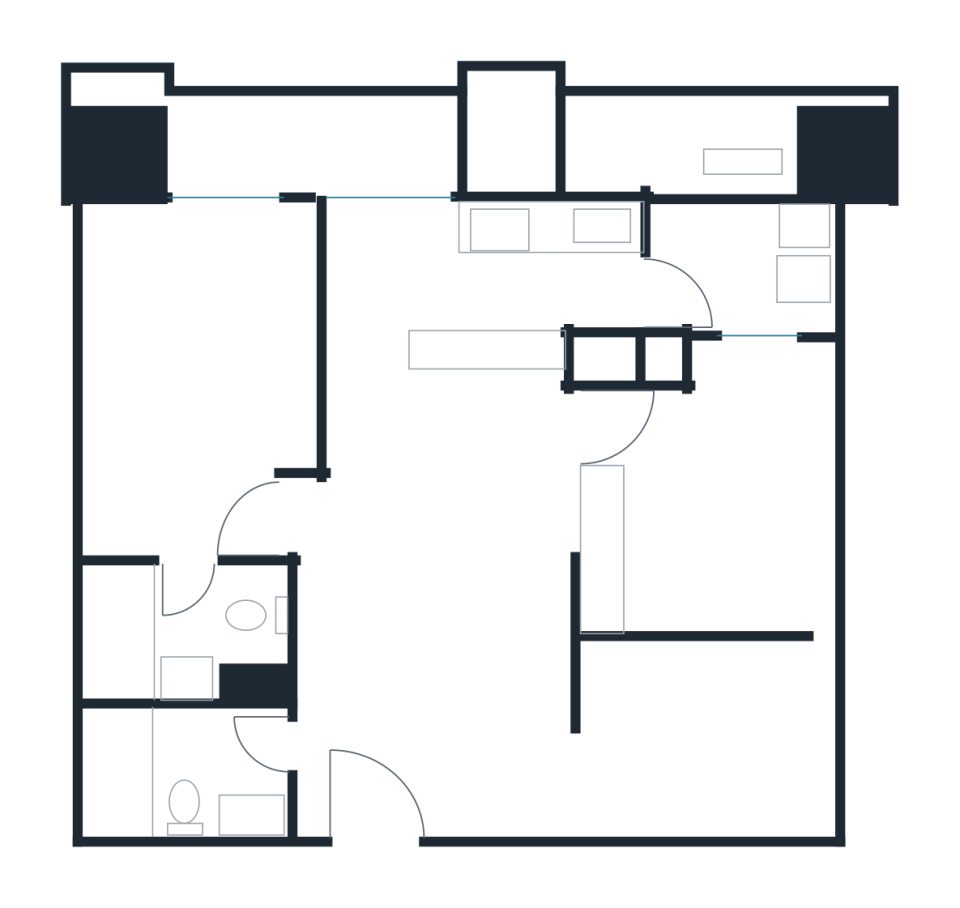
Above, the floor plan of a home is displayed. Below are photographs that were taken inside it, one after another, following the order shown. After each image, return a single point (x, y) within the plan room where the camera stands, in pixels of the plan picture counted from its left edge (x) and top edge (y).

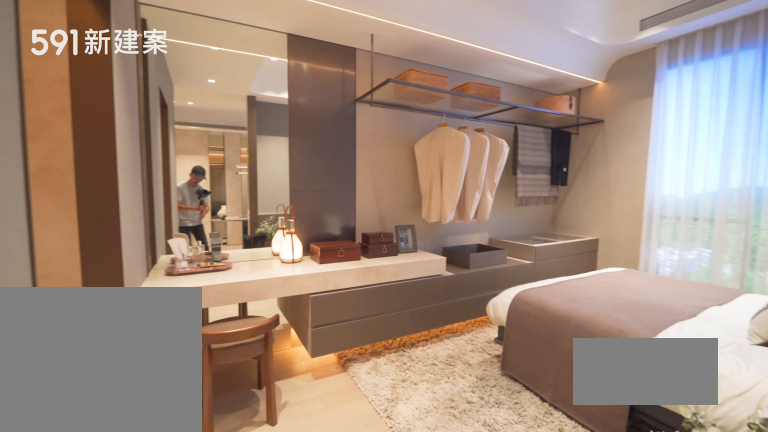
(196, 373)
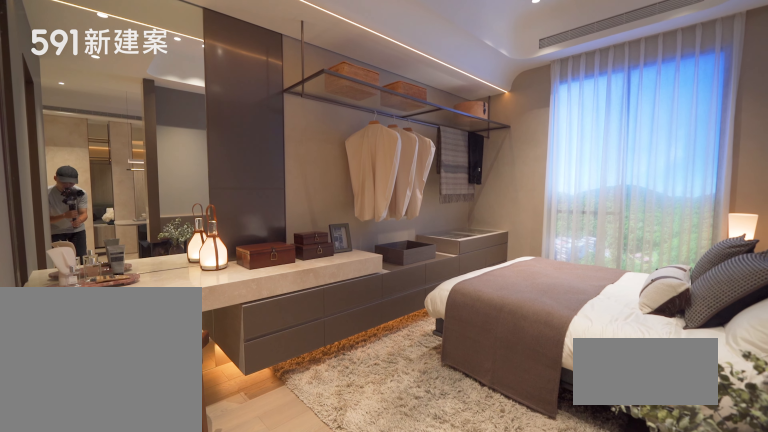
(196, 373)
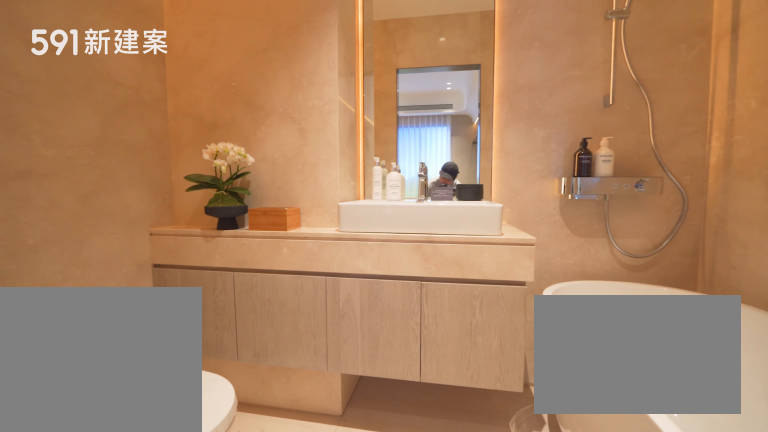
(188, 634)
